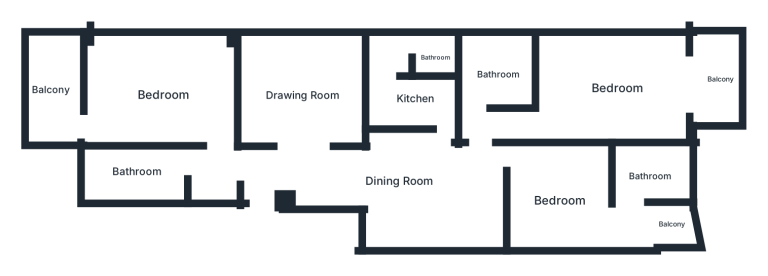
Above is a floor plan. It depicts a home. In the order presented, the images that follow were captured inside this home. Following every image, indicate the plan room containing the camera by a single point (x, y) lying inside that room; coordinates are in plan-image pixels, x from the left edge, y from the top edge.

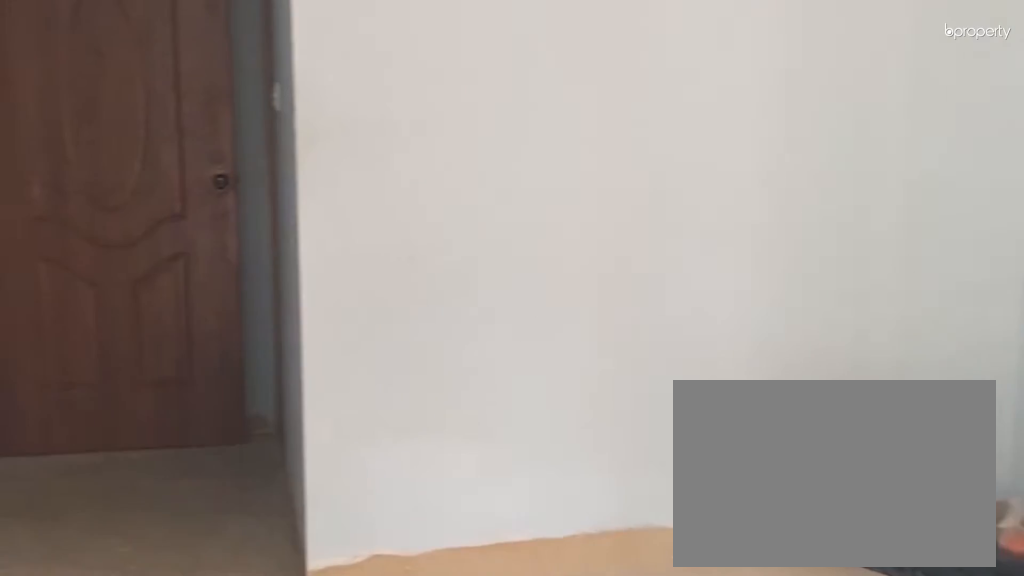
(615, 87)
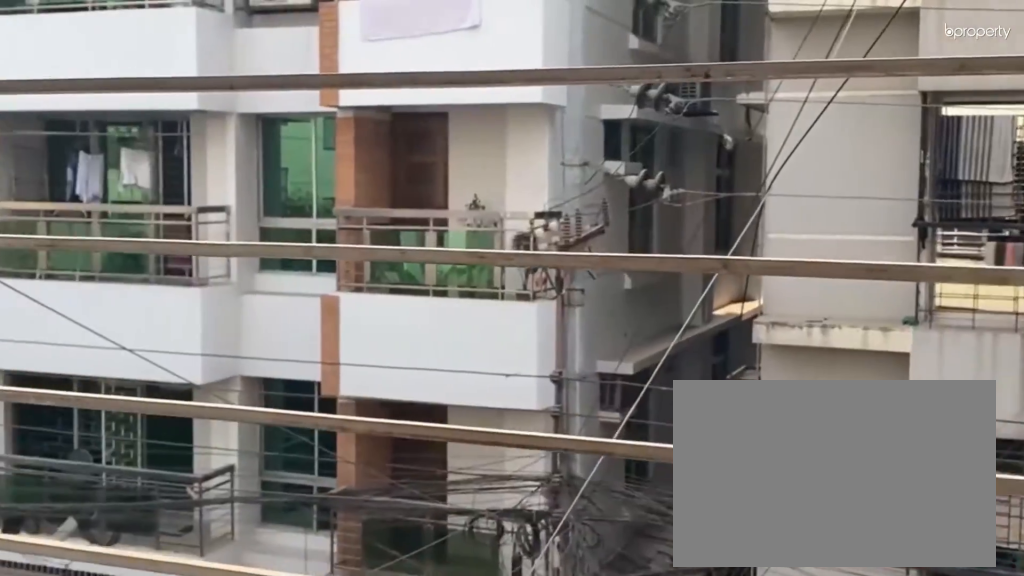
(718, 77)
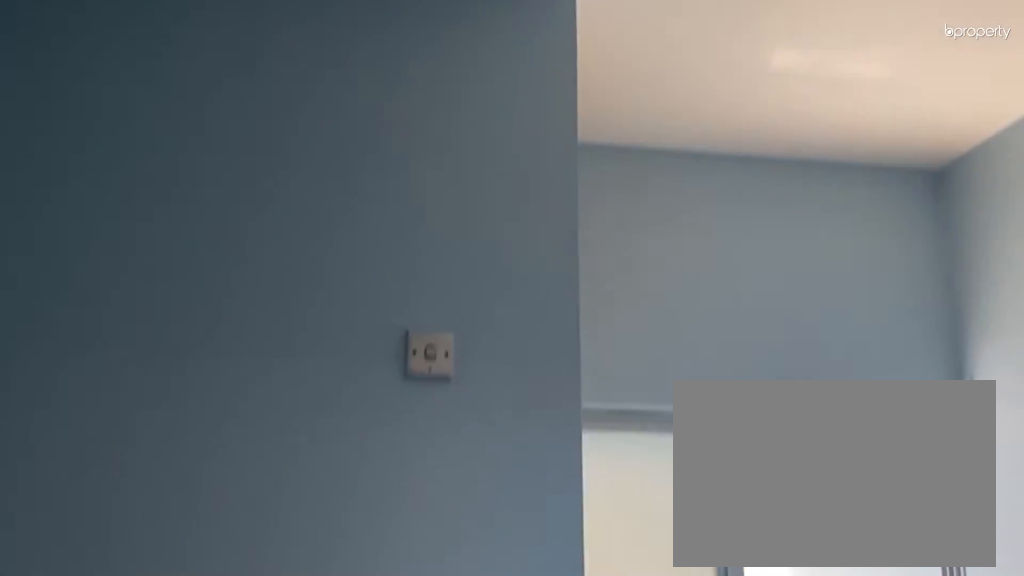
(561, 201)
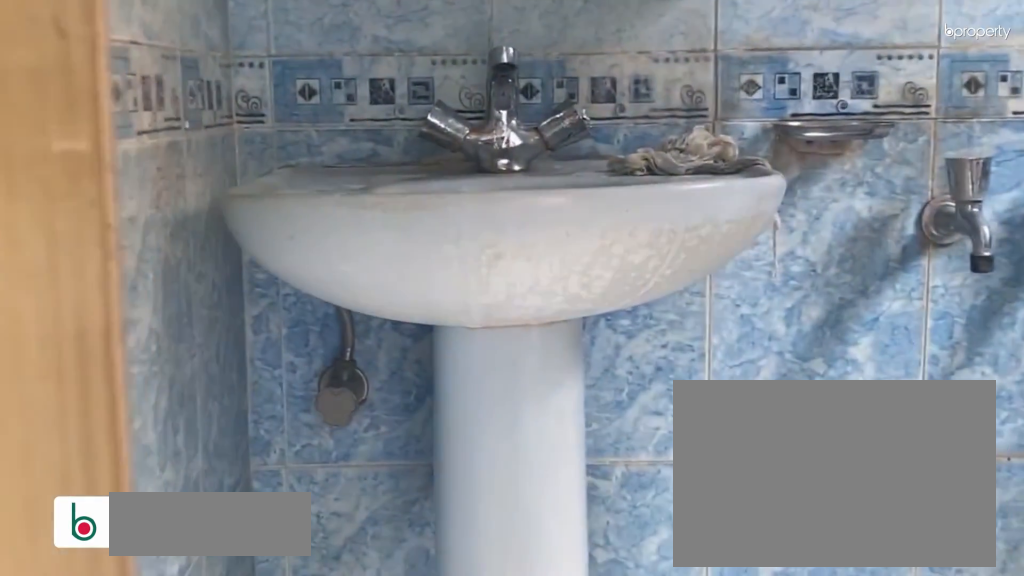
(650, 177)
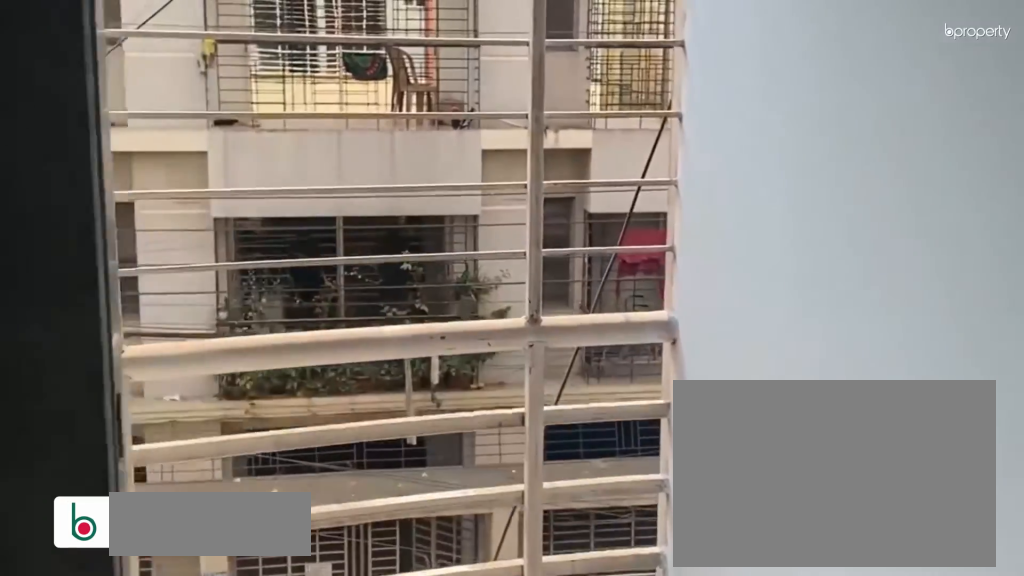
(671, 224)
